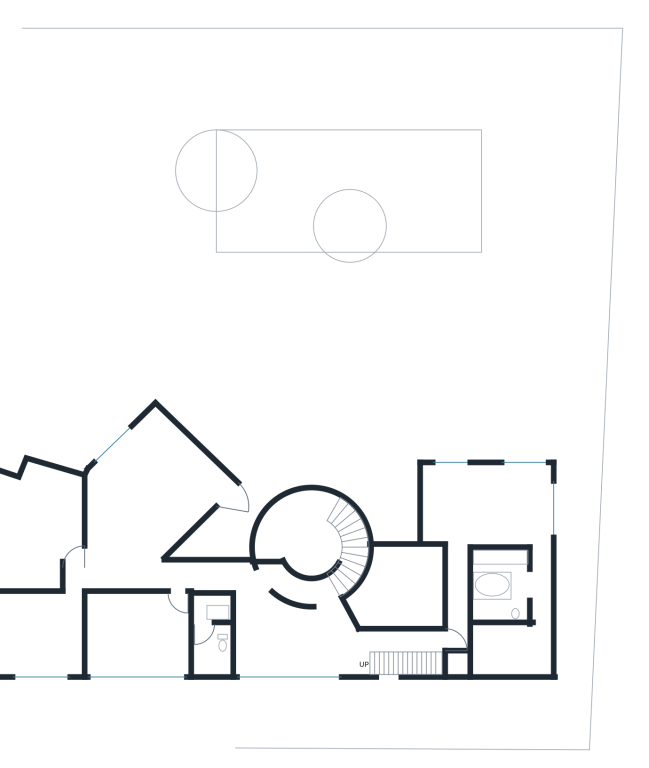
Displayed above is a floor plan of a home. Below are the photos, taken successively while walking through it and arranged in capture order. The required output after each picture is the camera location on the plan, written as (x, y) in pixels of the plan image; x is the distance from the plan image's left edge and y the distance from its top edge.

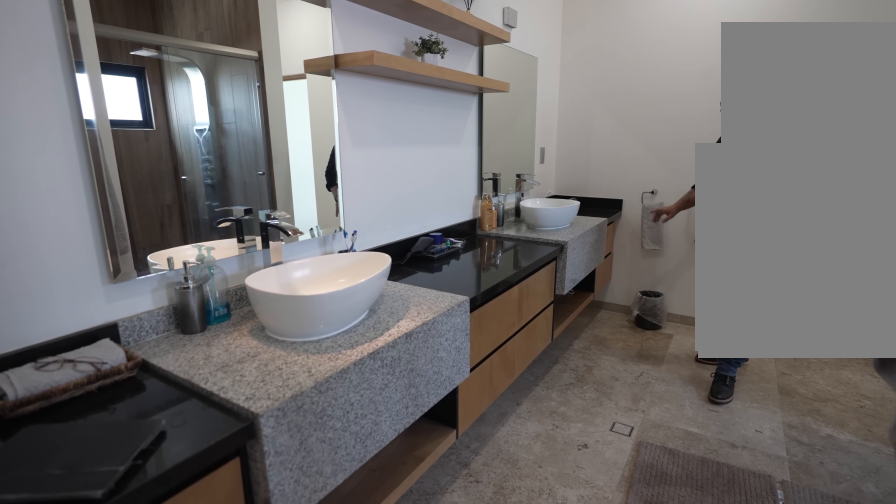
(523, 583)
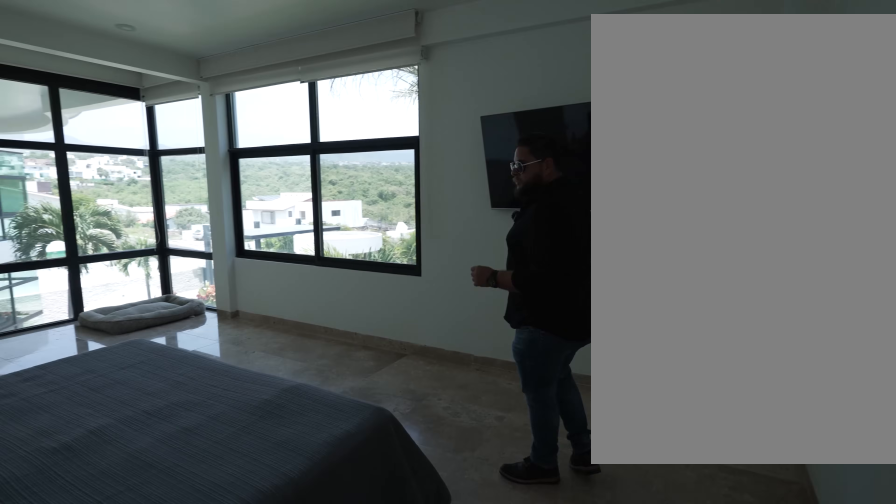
(531, 481)
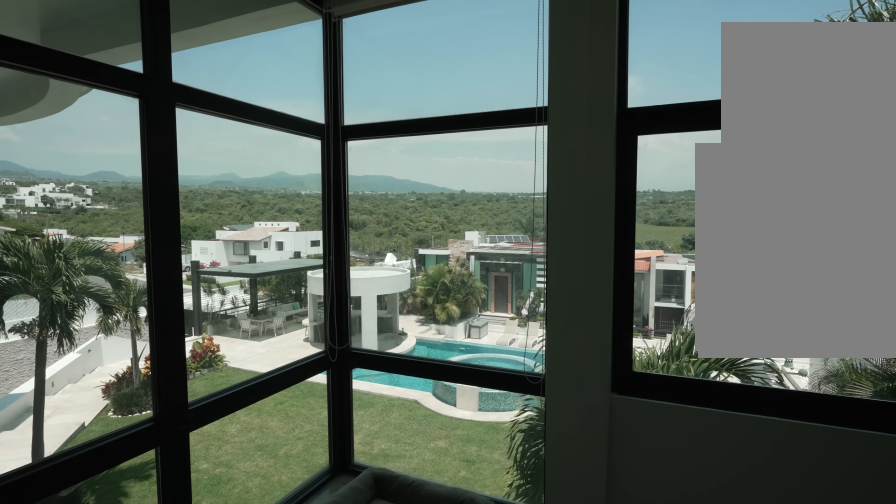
(476, 480)
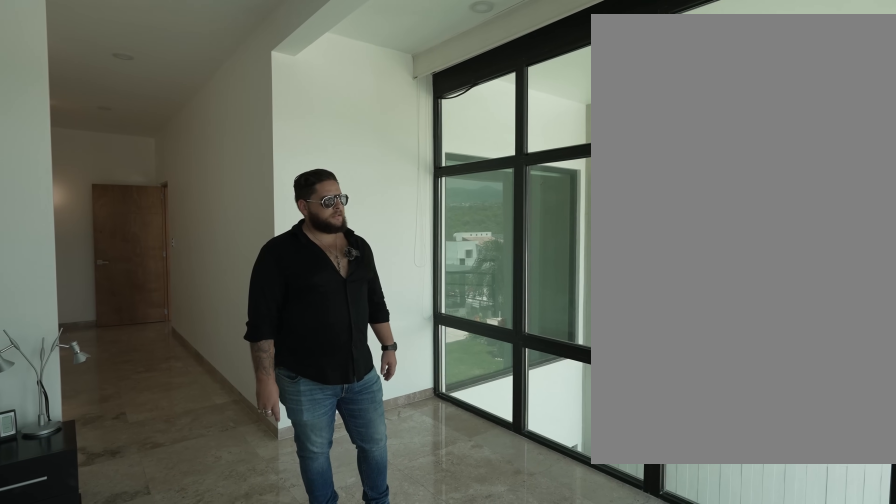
(476, 480)
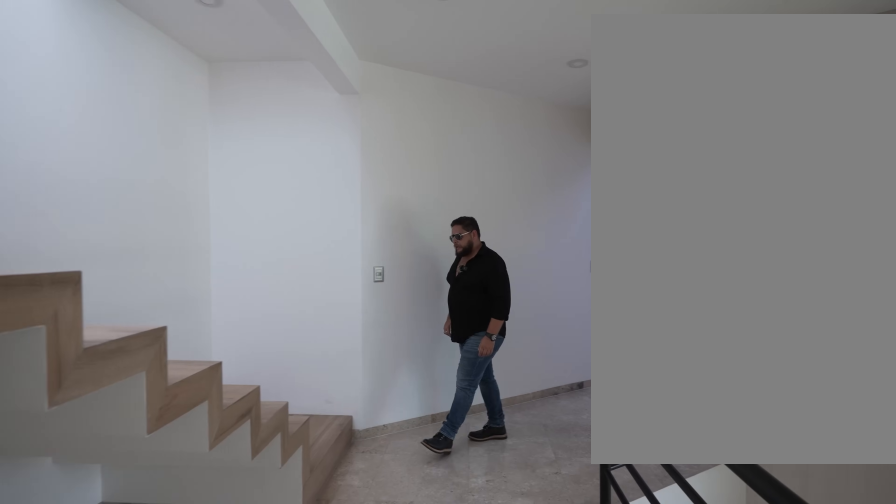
(420, 638)
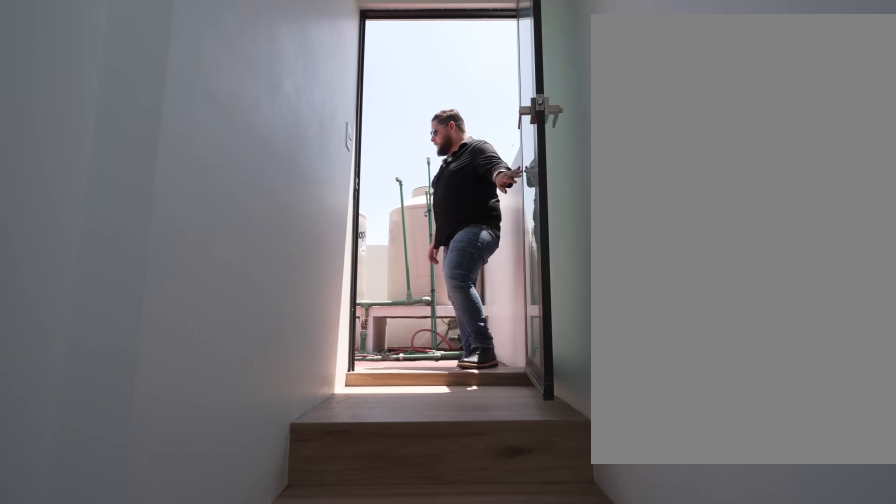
(386, 664)
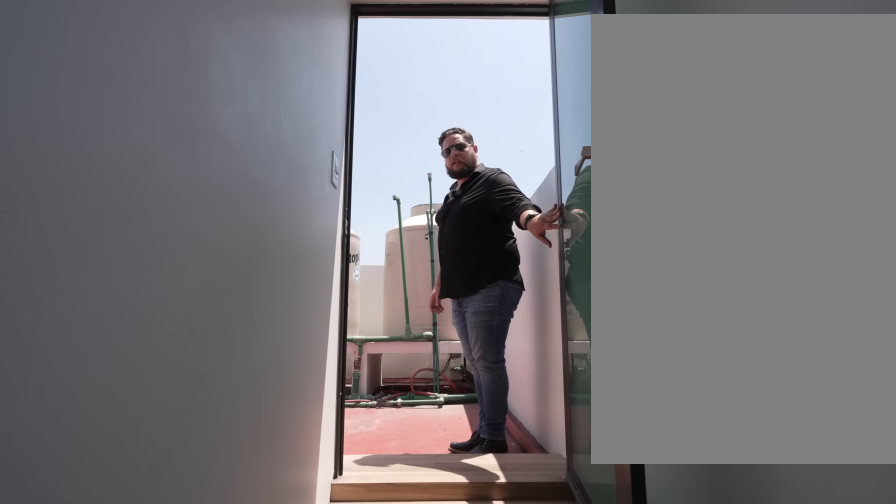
(386, 664)
